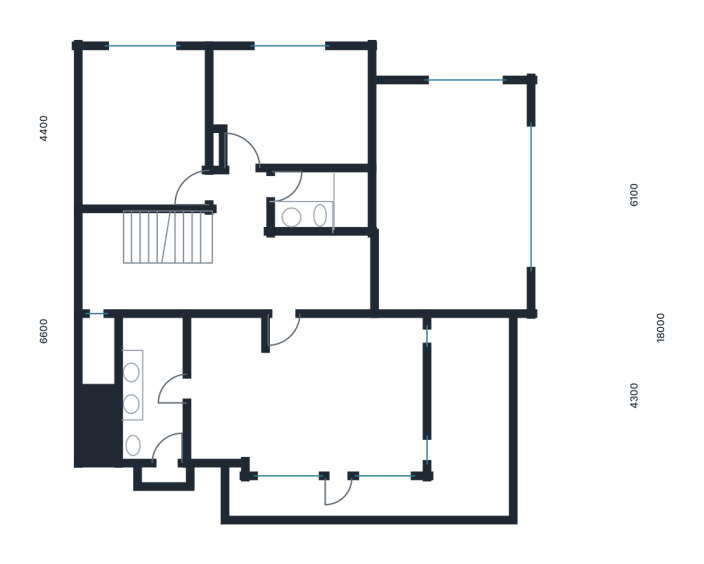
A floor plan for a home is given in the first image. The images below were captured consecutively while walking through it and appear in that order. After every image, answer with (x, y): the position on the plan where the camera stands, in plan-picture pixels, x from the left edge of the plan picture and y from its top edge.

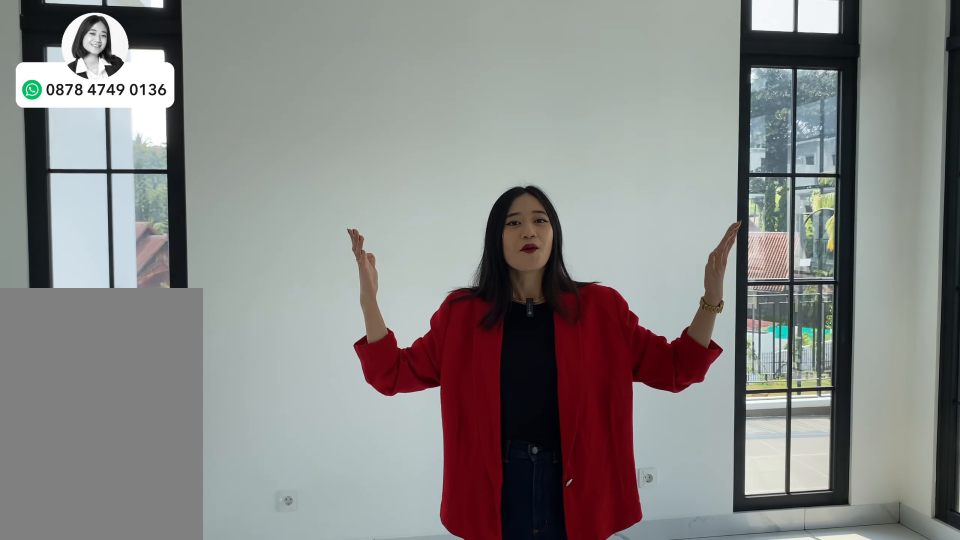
(356, 371)
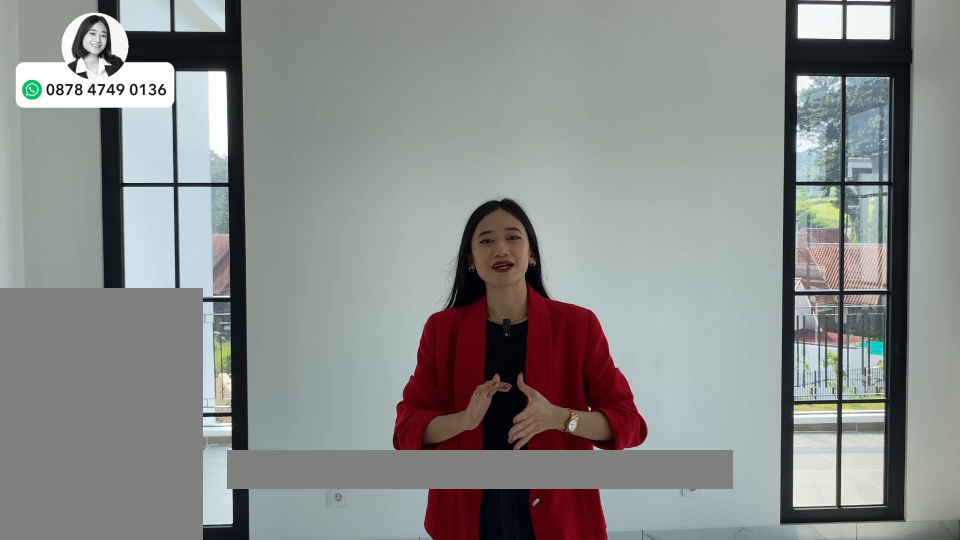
(356, 371)
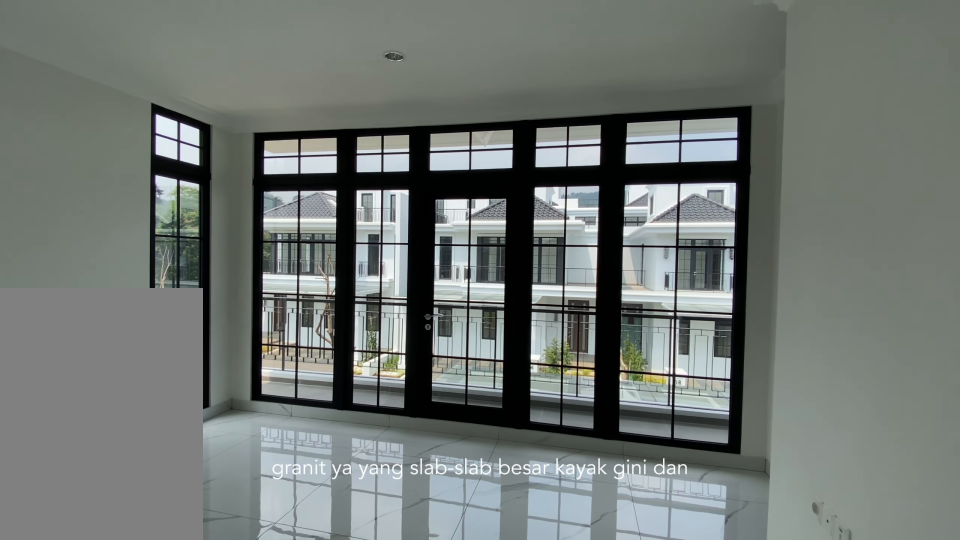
(356, 371)
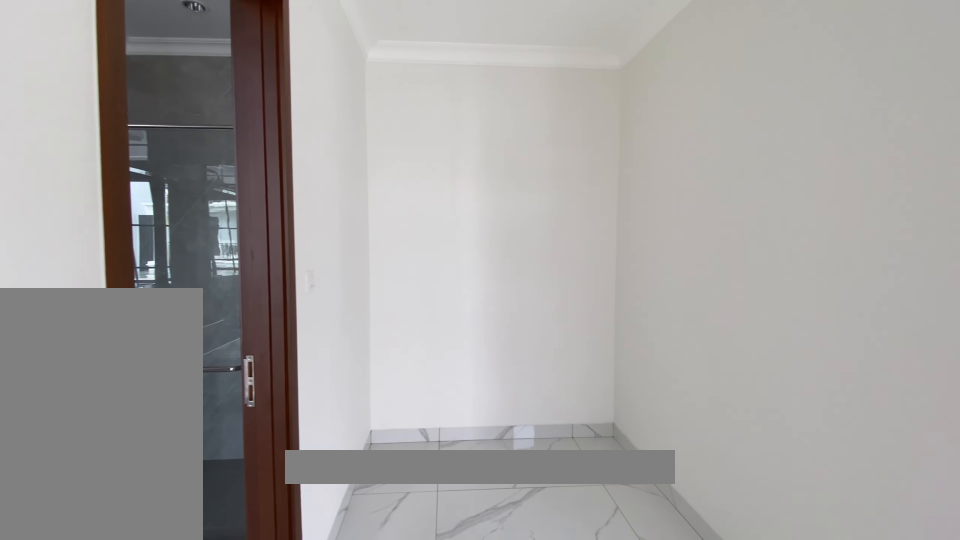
(223, 350)
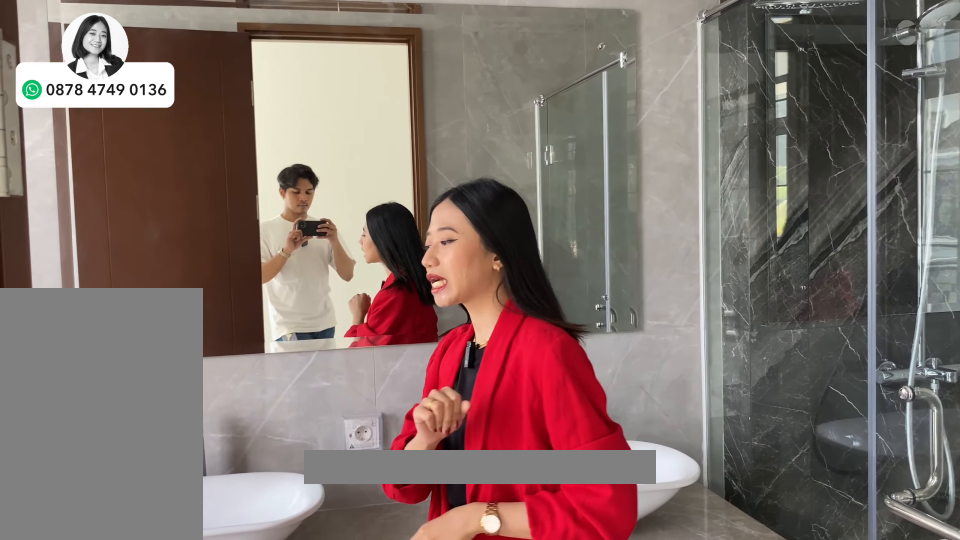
(162, 380)
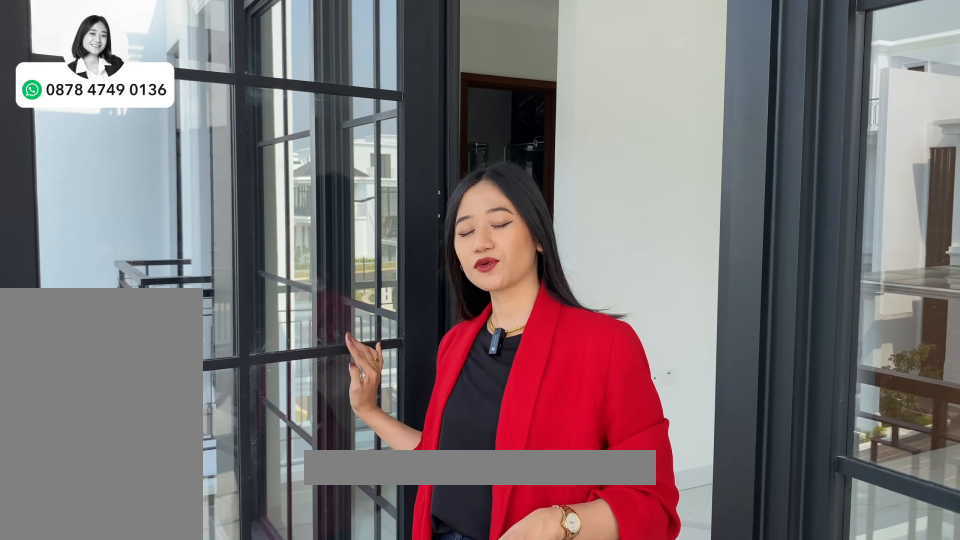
(369, 501)
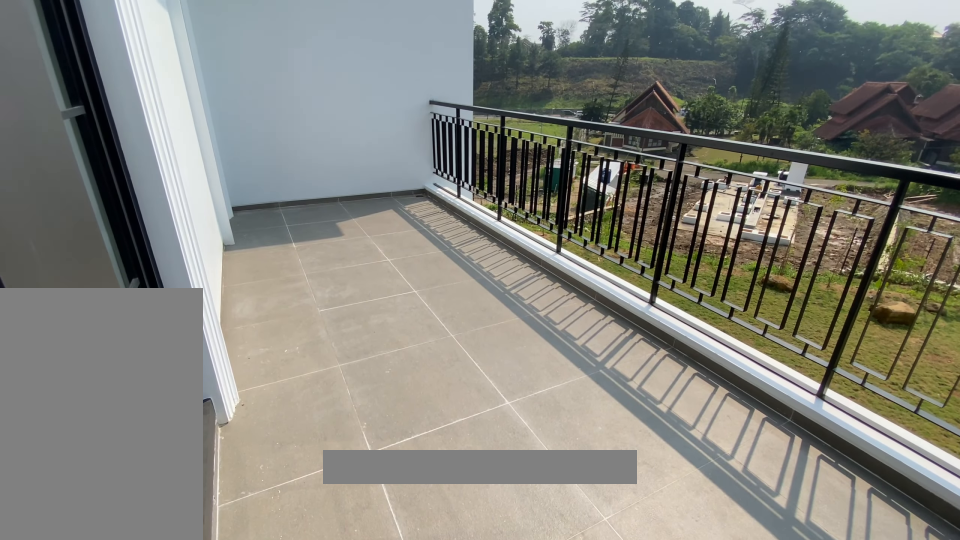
(479, 405)
